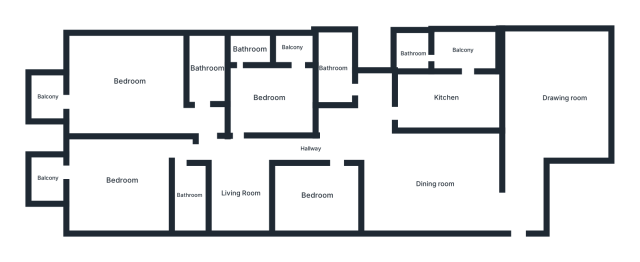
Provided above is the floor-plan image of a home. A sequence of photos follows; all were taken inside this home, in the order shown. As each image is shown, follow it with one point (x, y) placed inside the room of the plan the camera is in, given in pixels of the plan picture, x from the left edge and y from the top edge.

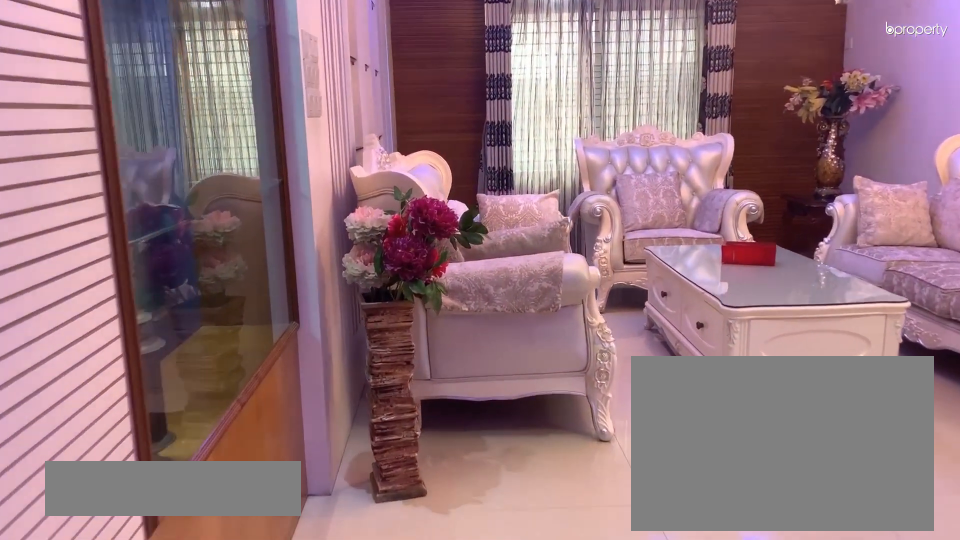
(522, 185)
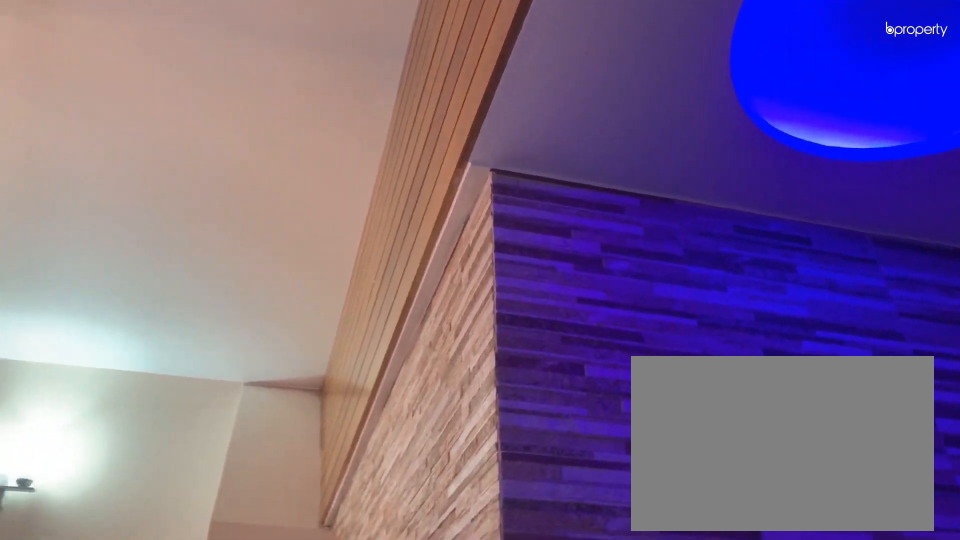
(563, 99)
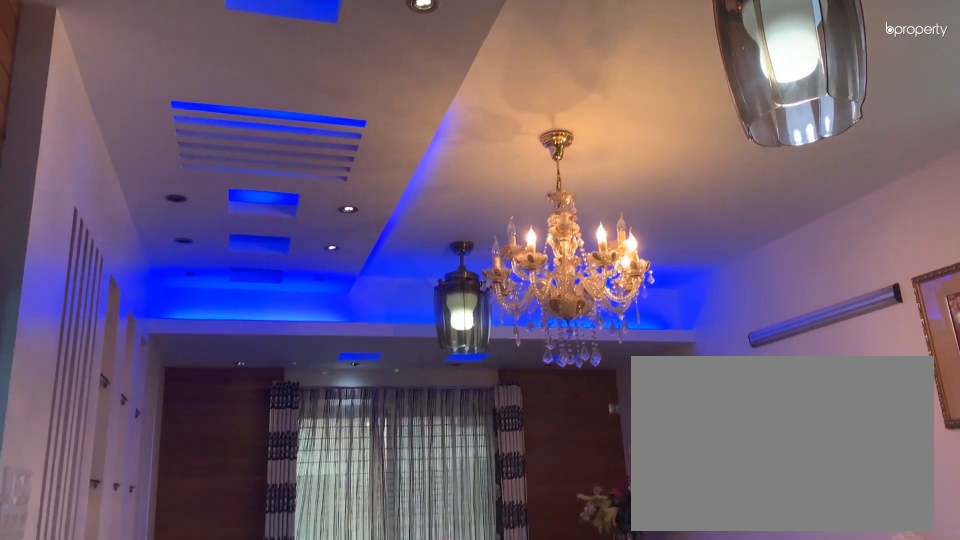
(563, 99)
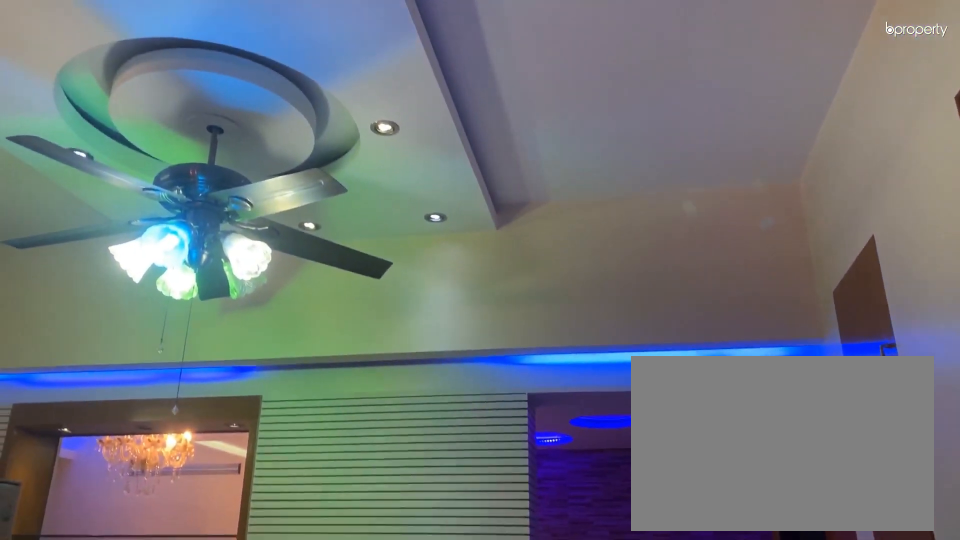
(434, 184)
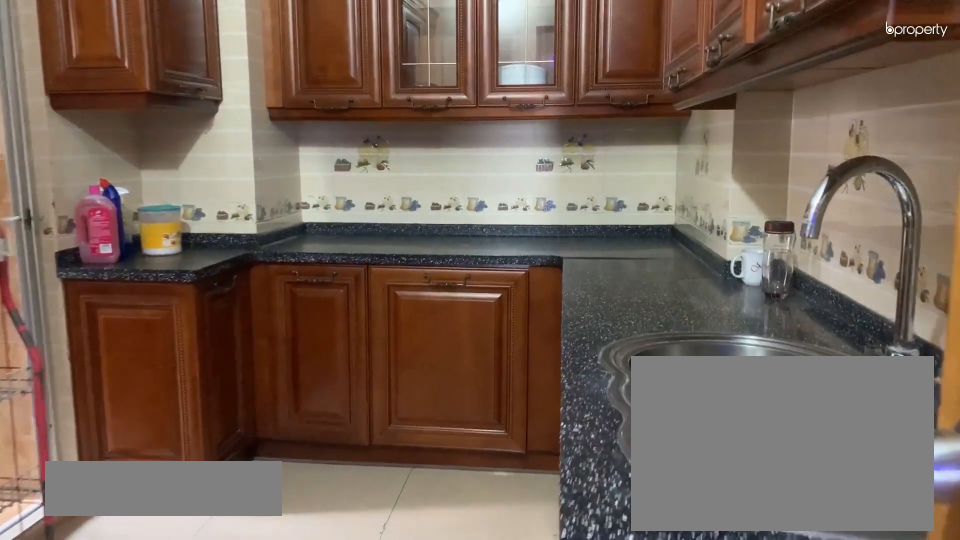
(444, 97)
